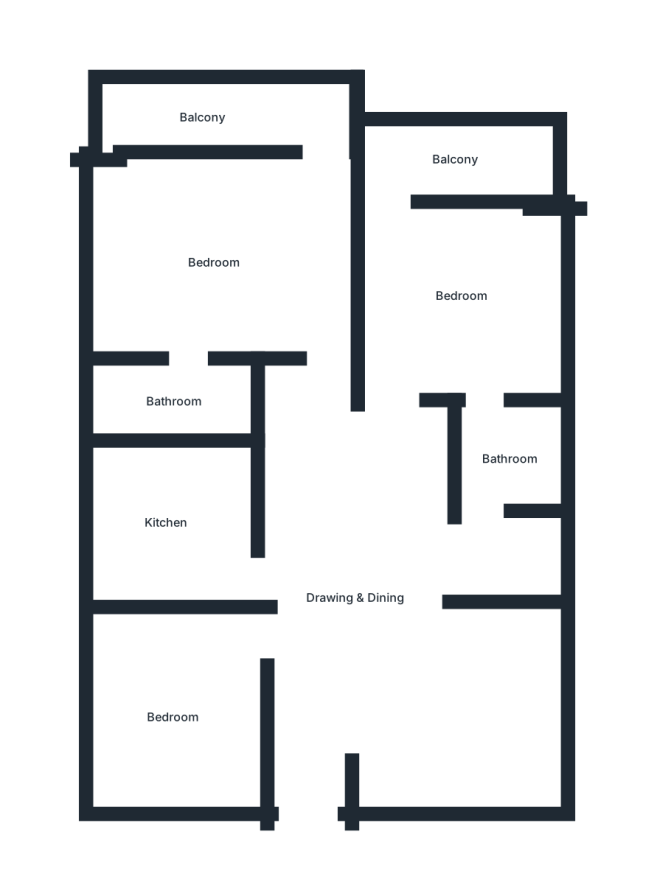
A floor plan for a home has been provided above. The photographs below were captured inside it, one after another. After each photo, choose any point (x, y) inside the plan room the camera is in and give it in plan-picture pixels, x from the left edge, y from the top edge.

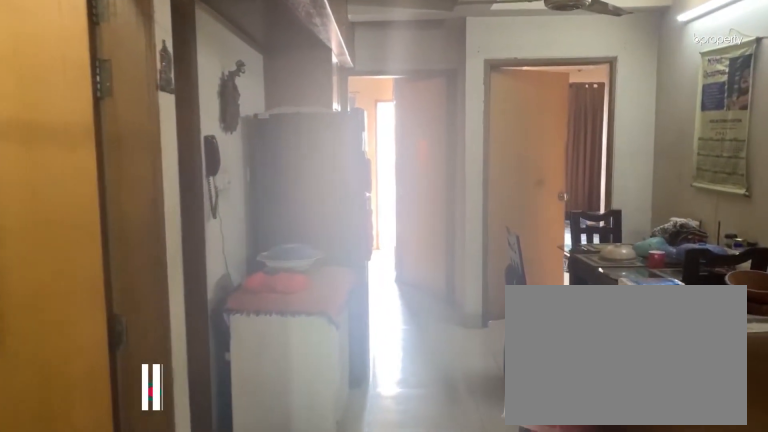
(317, 737)
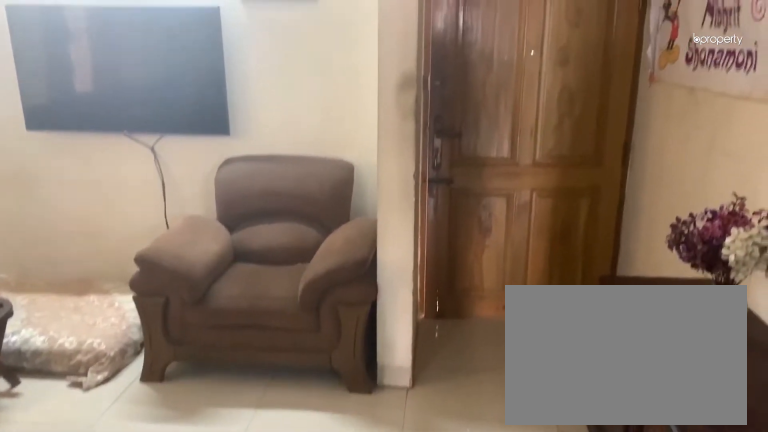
(414, 665)
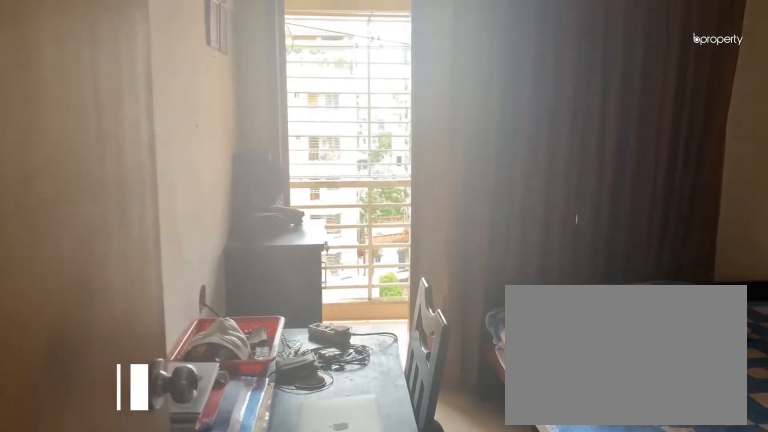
(400, 389)
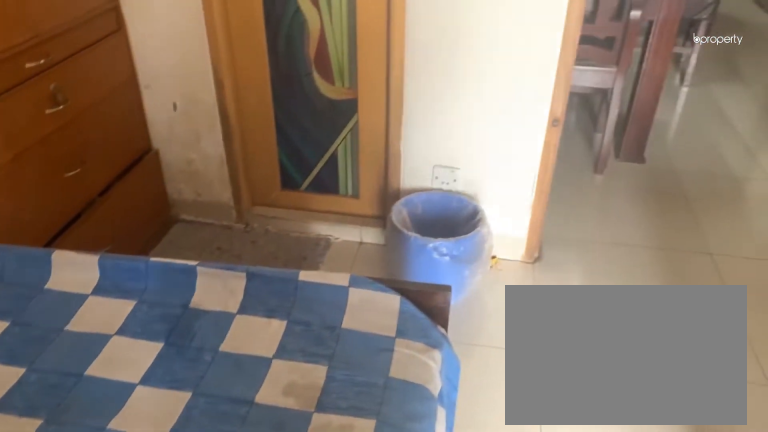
(463, 307)
